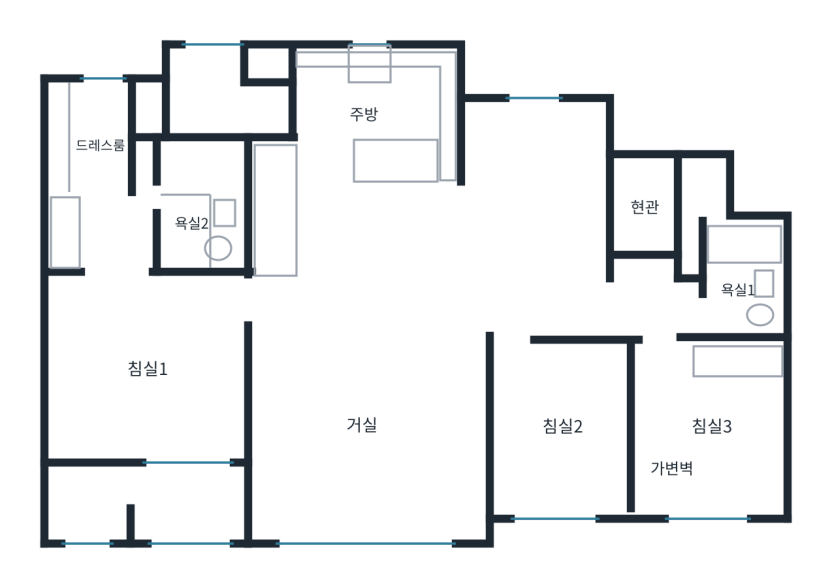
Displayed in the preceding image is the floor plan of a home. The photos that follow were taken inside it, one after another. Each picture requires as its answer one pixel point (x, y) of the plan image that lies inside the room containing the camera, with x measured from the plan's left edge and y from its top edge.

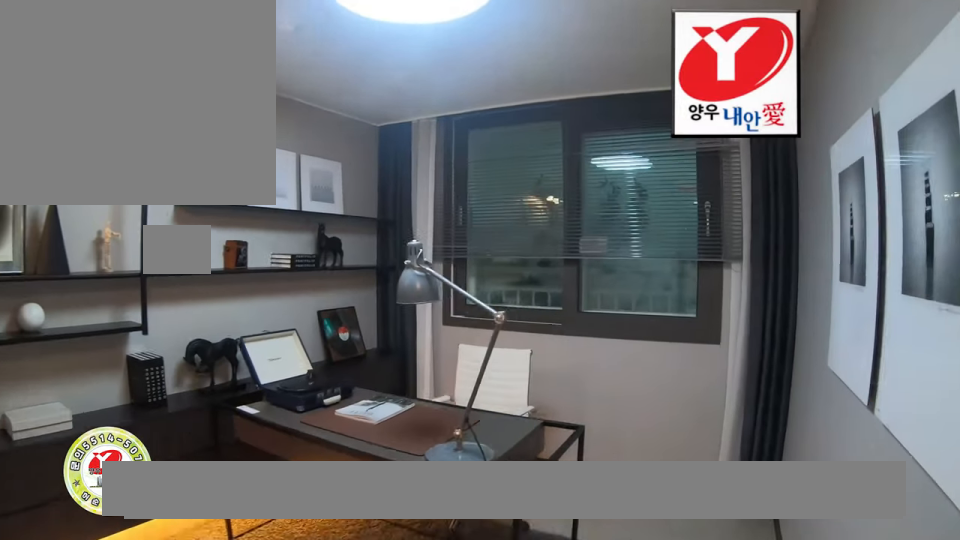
(555, 440)
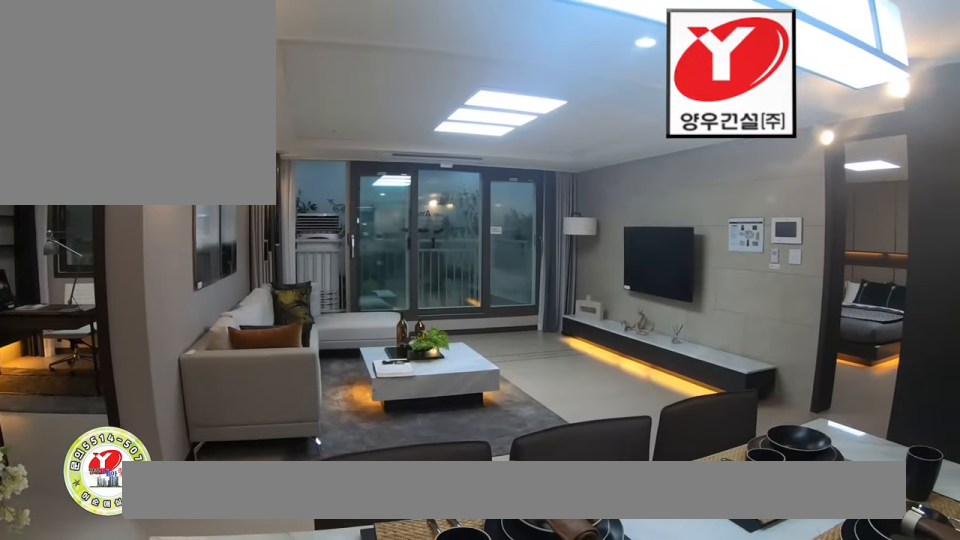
(447, 259)
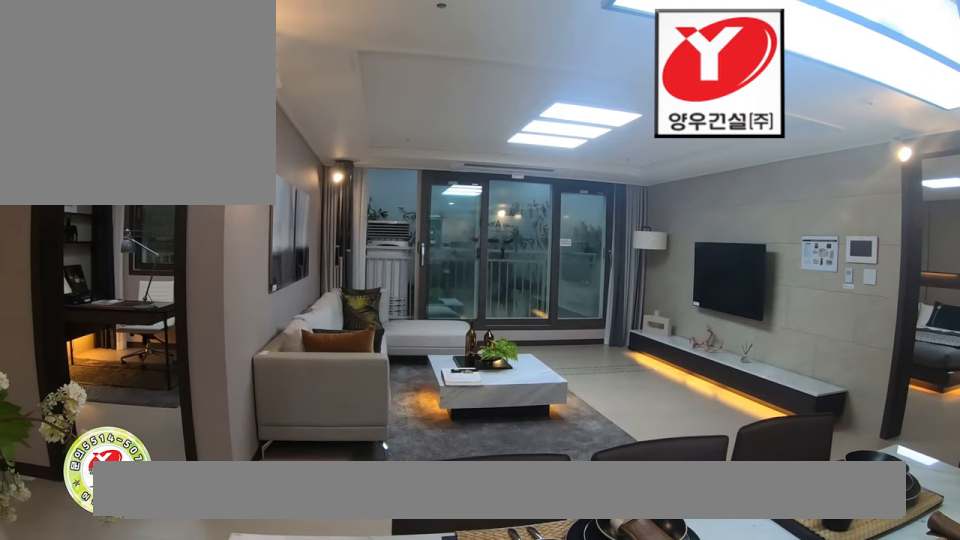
(443, 259)
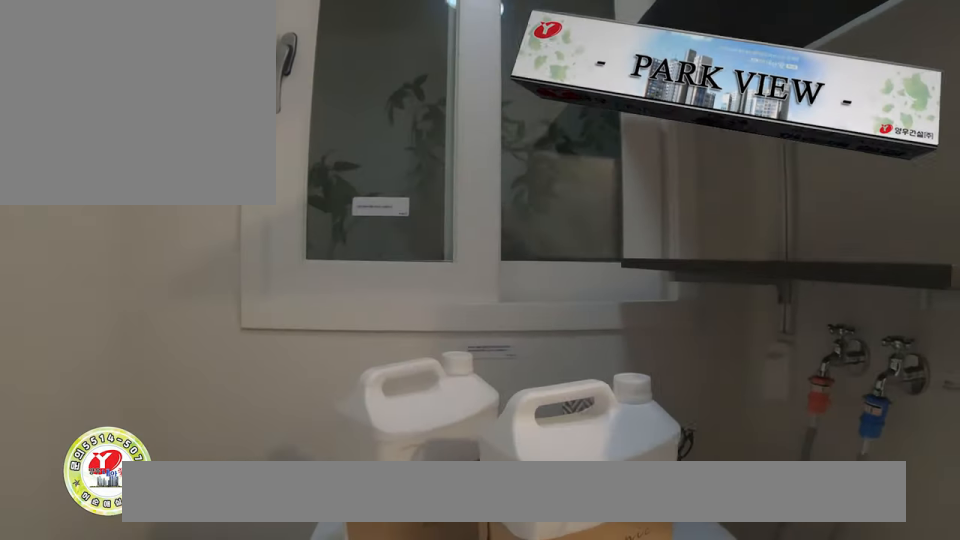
(245, 106)
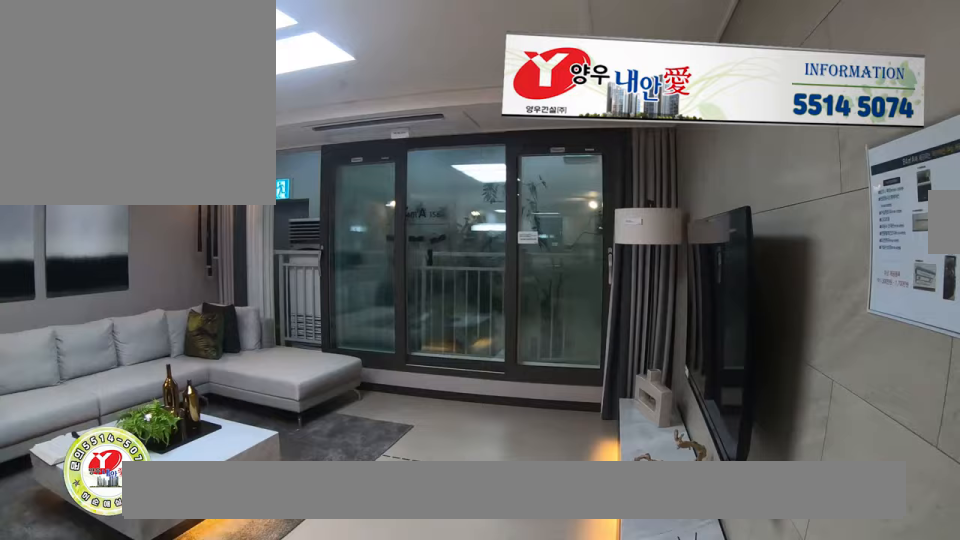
(364, 451)
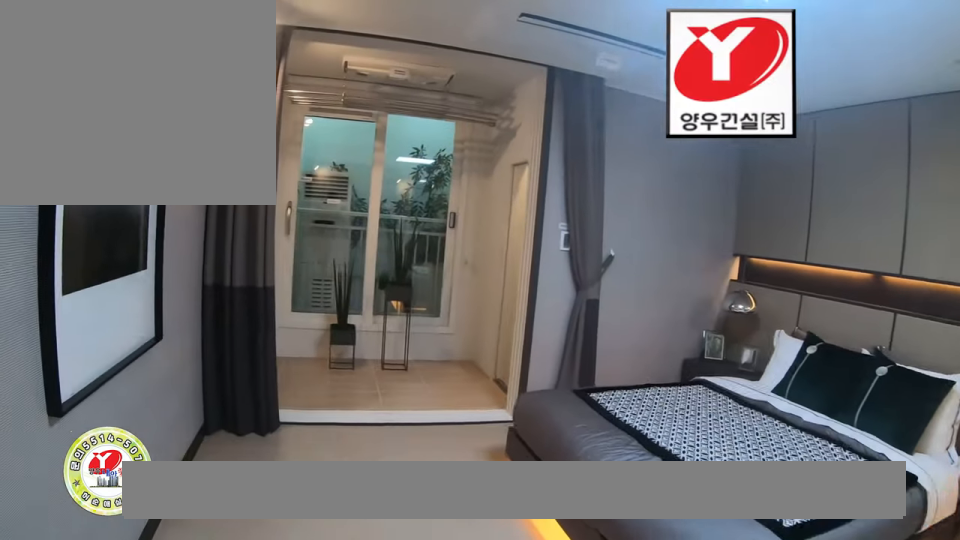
(148, 395)
